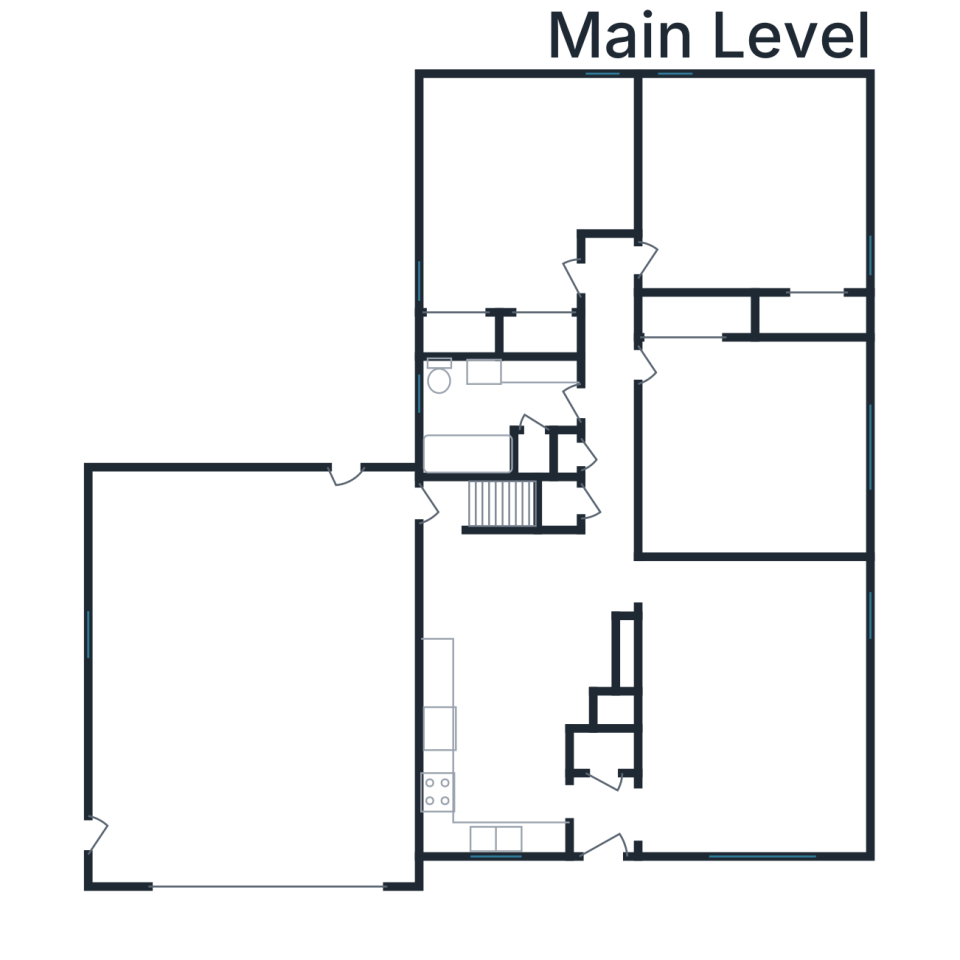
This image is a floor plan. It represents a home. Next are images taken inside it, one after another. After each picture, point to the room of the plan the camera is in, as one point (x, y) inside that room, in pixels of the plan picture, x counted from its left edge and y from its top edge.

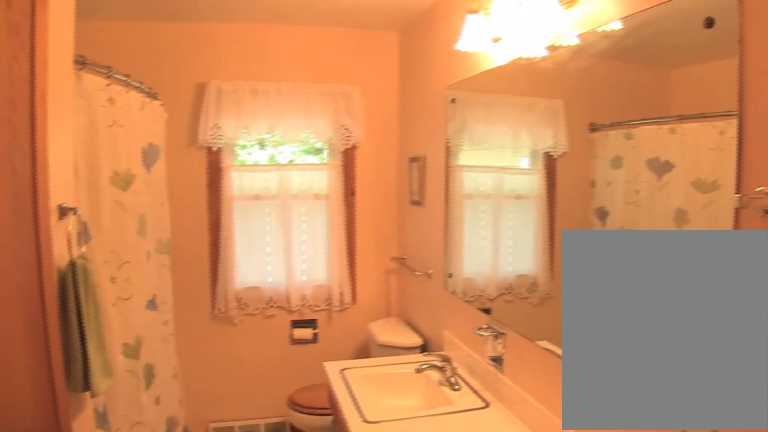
(492, 410)
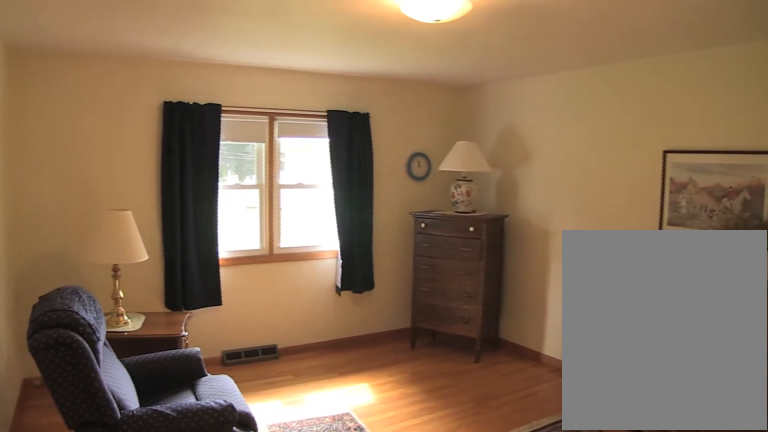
(749, 449)
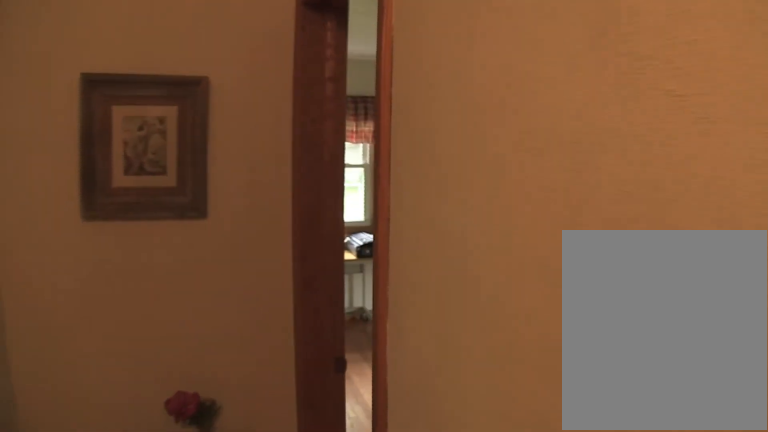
(609, 382)
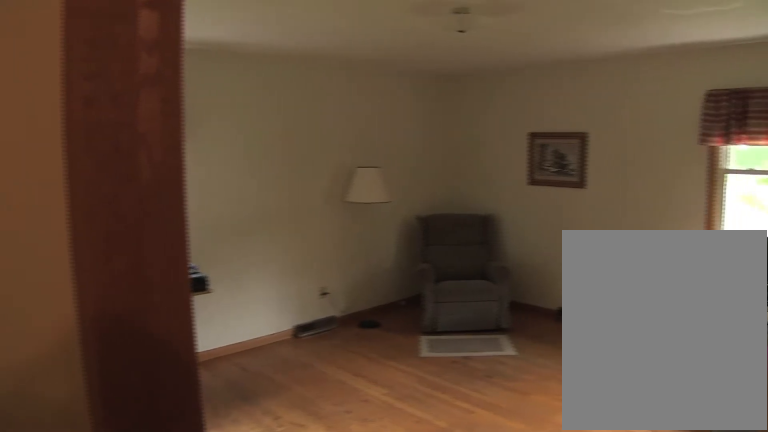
(749, 185)
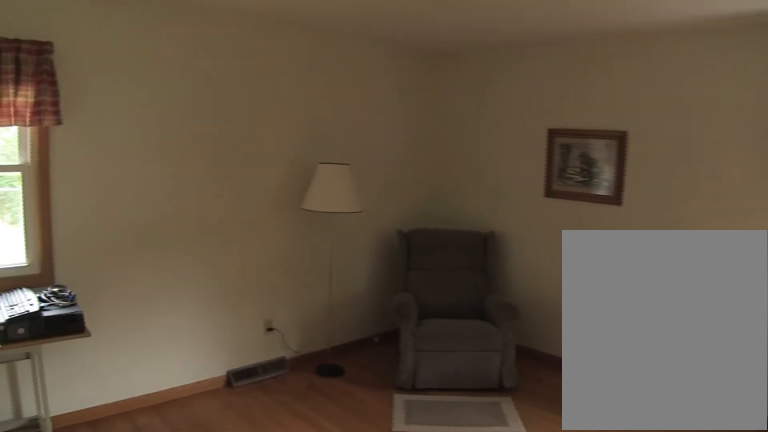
(749, 185)
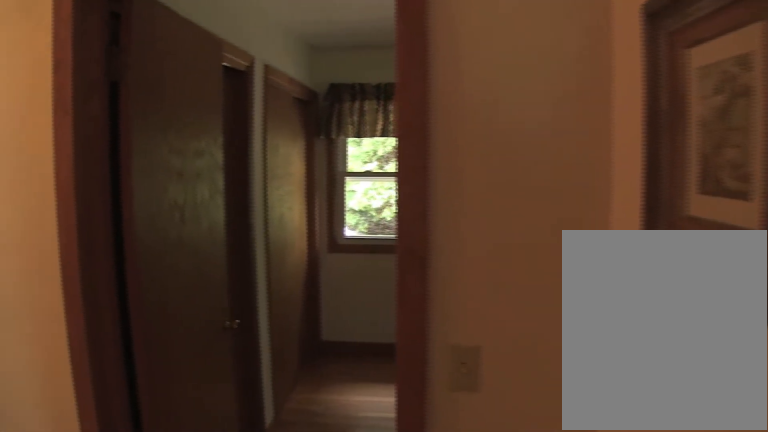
(610, 382)
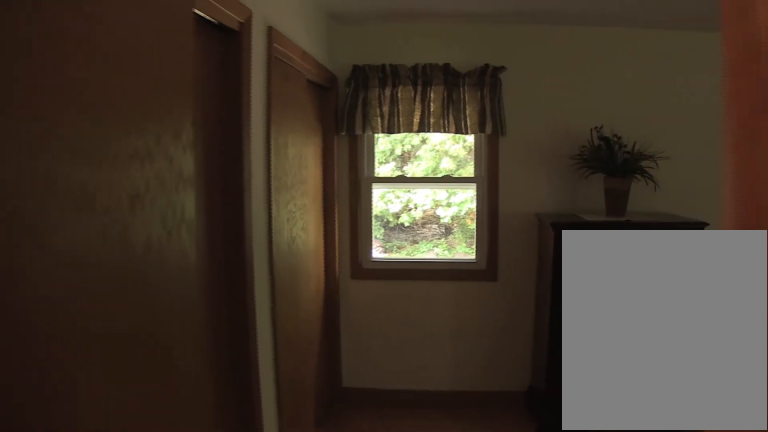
(521, 191)
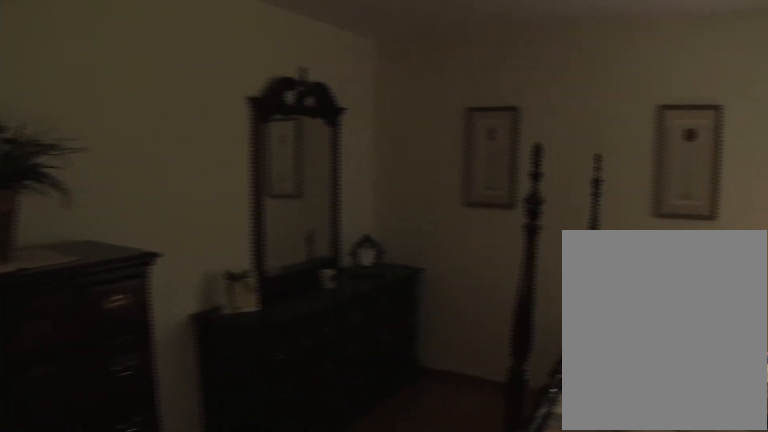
(521, 191)
